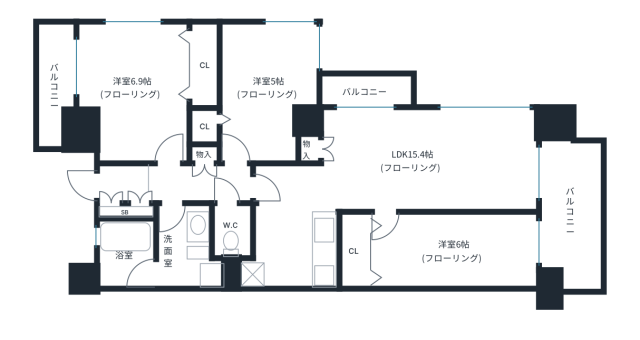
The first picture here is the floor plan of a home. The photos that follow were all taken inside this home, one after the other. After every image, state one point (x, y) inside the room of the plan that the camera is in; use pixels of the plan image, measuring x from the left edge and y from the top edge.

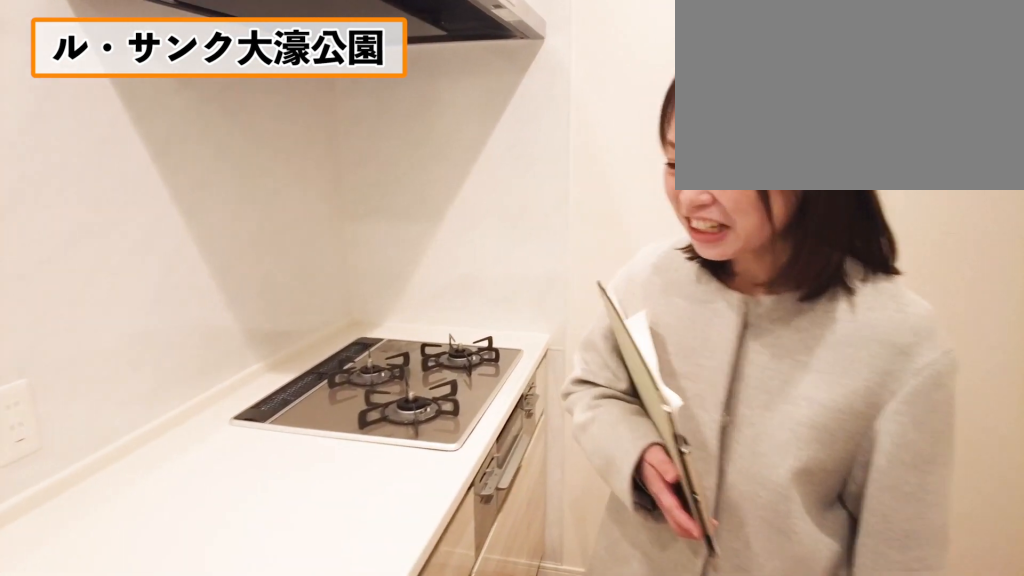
(291, 255)
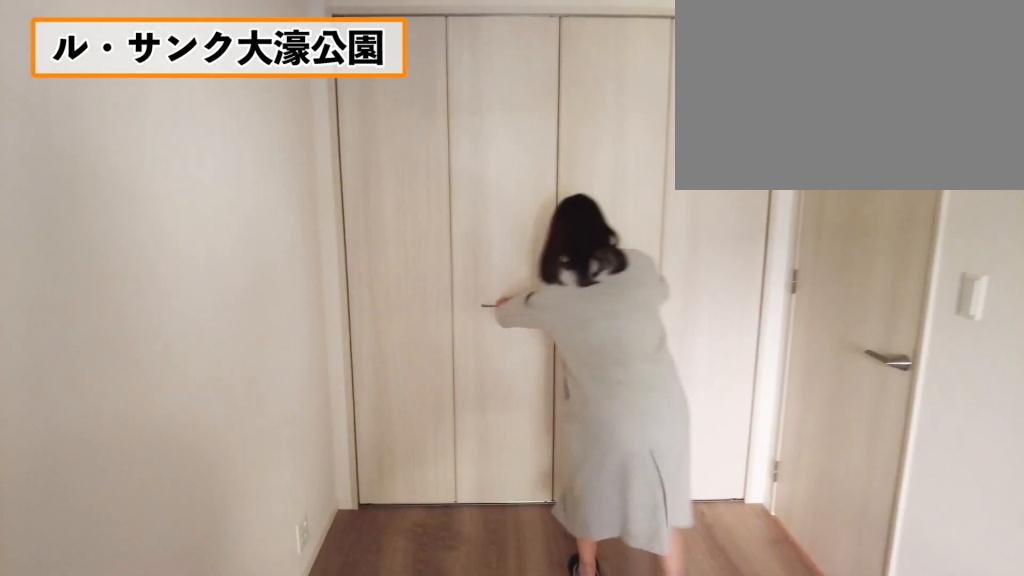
(454, 250)
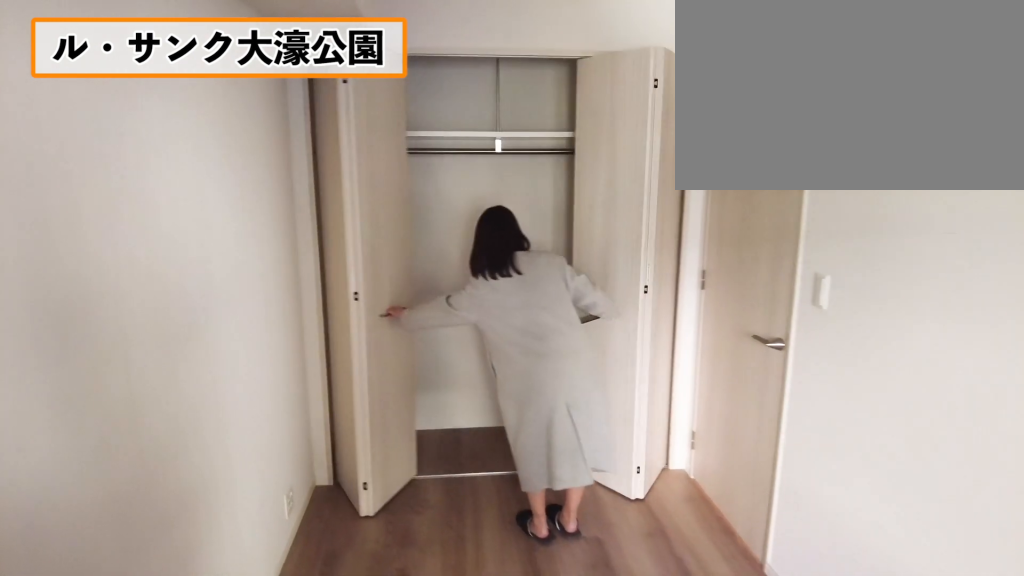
(454, 250)
